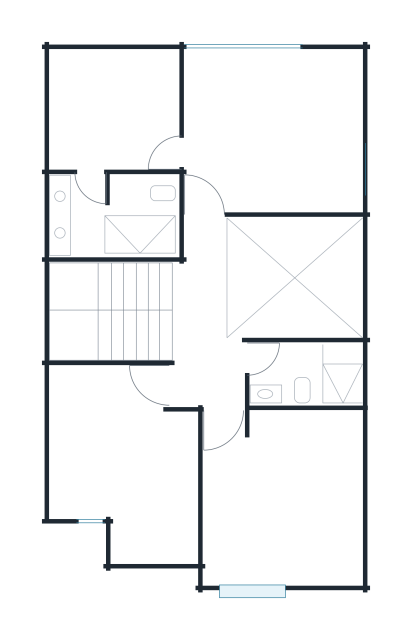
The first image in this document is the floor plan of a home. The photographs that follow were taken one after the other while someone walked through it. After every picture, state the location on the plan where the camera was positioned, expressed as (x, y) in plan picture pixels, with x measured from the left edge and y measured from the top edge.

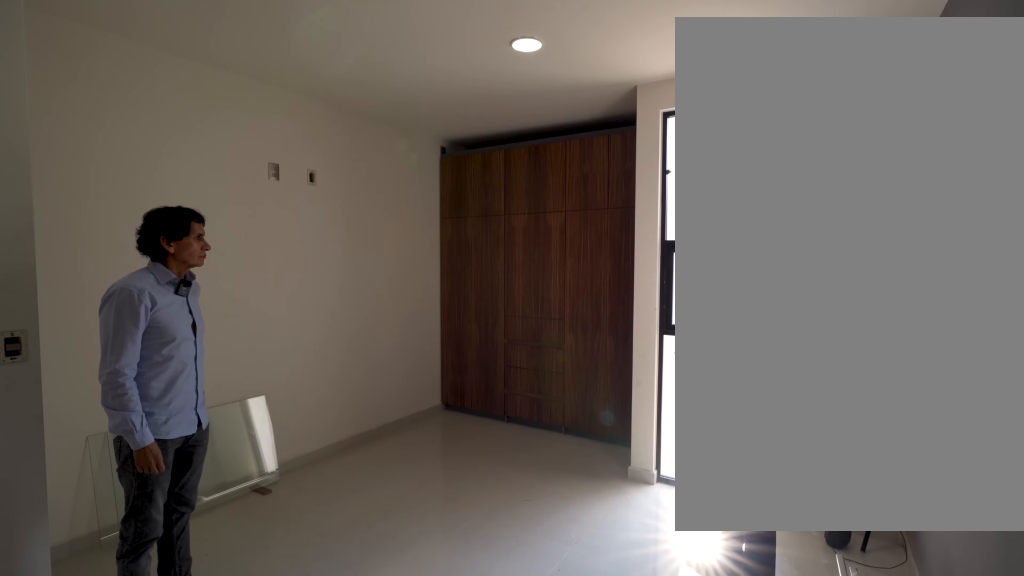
(75, 384)
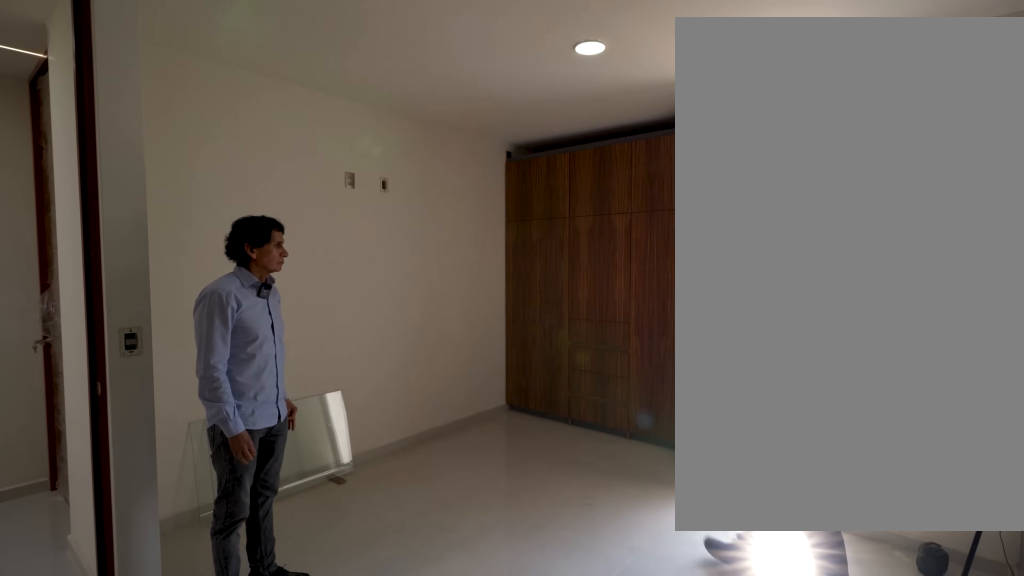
(75, 384)
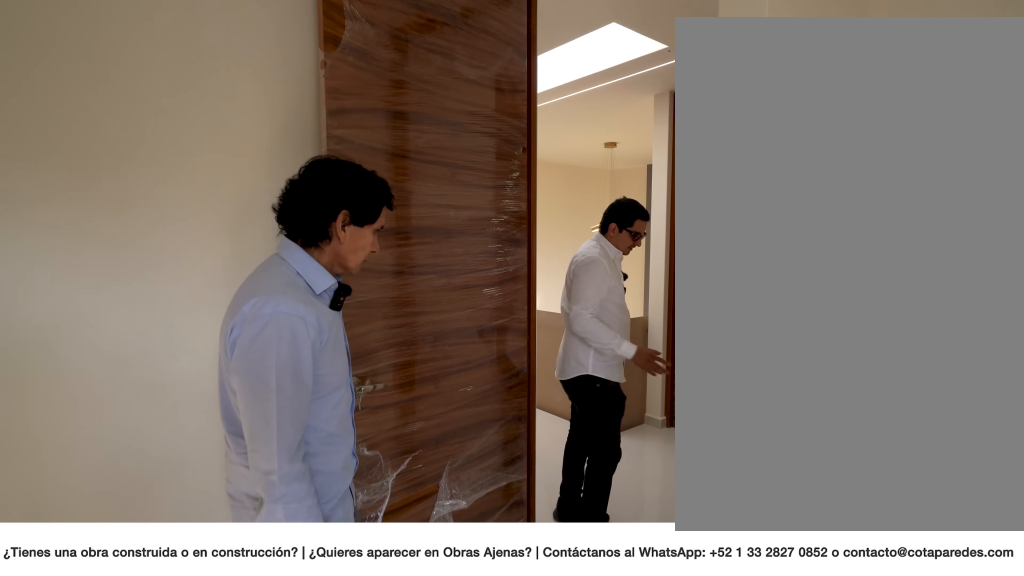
(146, 456)
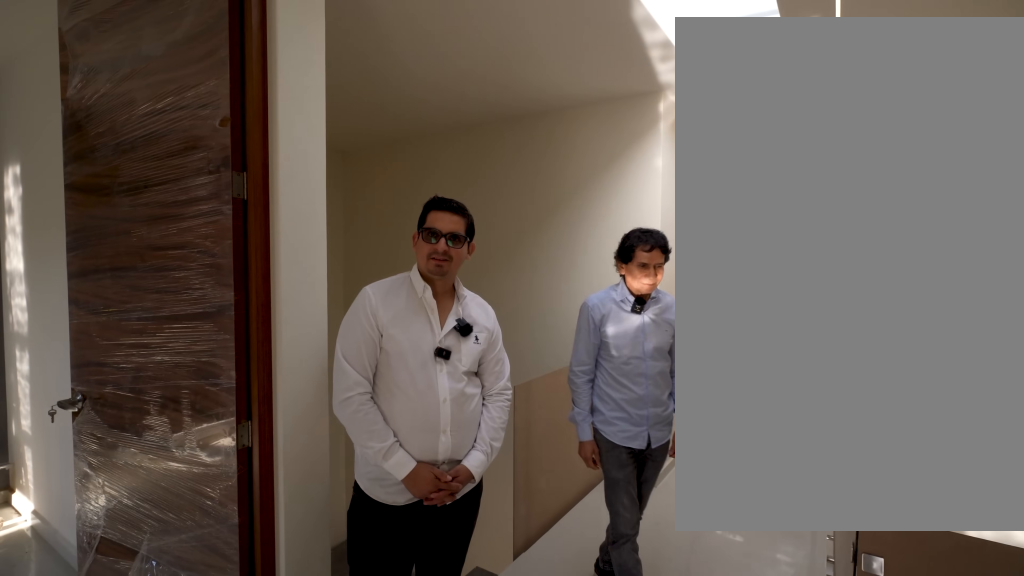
(223, 422)
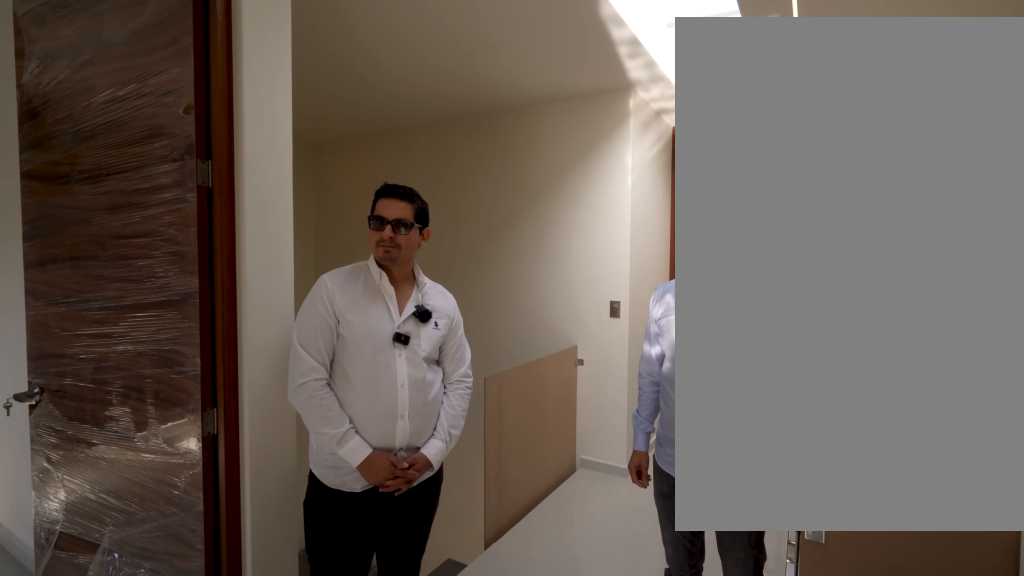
(223, 422)
